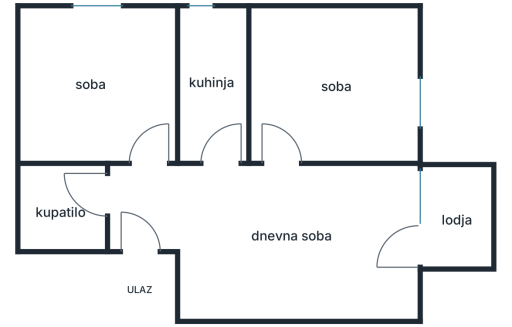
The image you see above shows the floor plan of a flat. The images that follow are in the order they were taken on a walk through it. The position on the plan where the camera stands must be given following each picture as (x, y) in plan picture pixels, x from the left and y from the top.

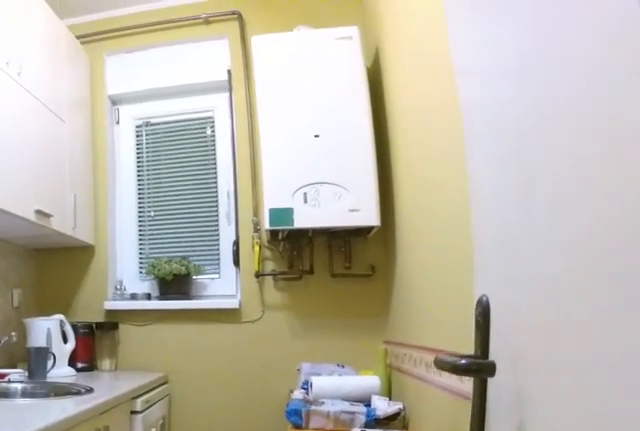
(228, 183)
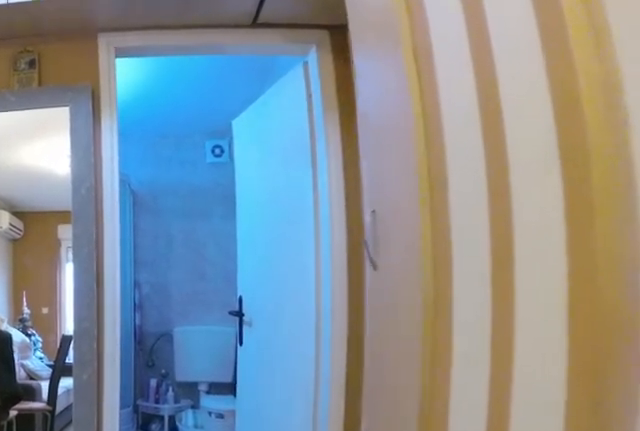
(217, 193)
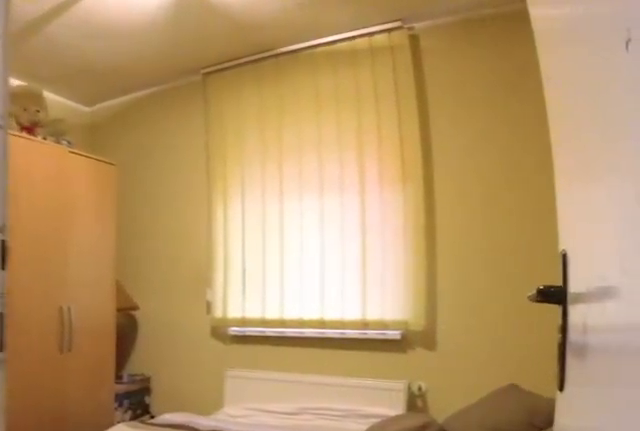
(158, 186)
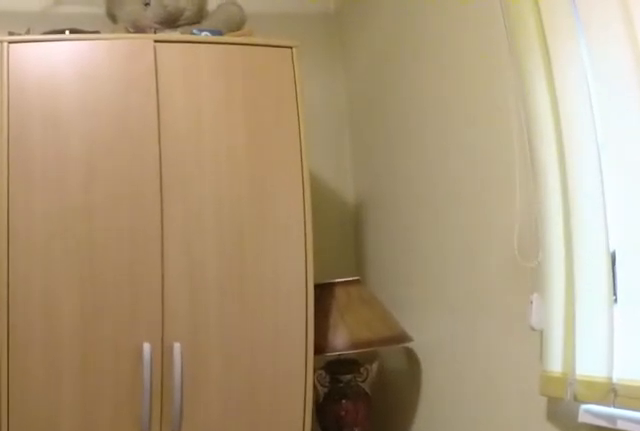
(158, 103)
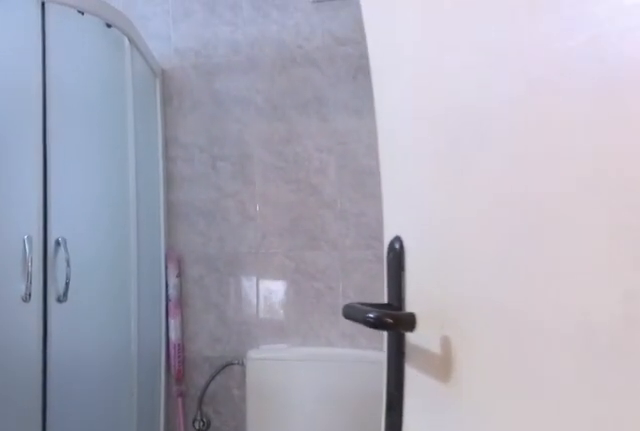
(124, 183)
